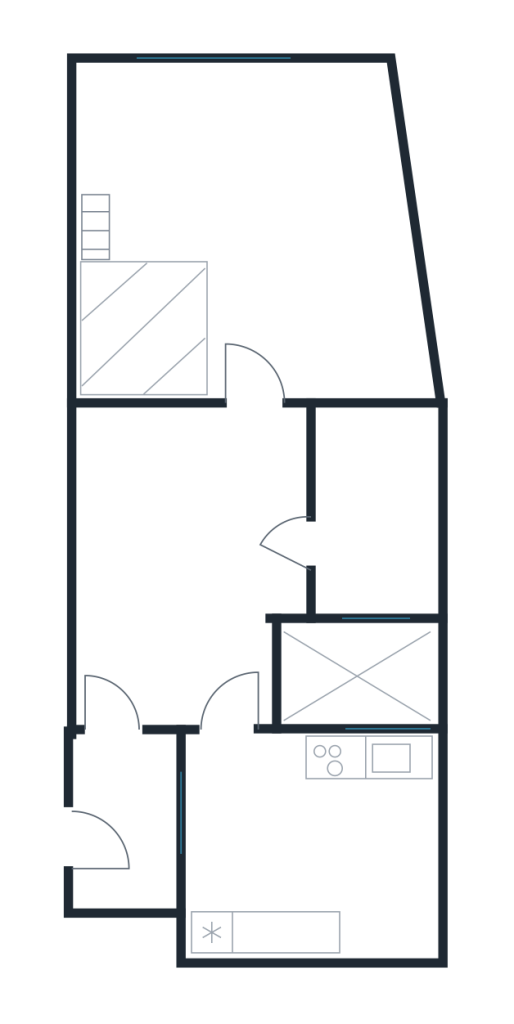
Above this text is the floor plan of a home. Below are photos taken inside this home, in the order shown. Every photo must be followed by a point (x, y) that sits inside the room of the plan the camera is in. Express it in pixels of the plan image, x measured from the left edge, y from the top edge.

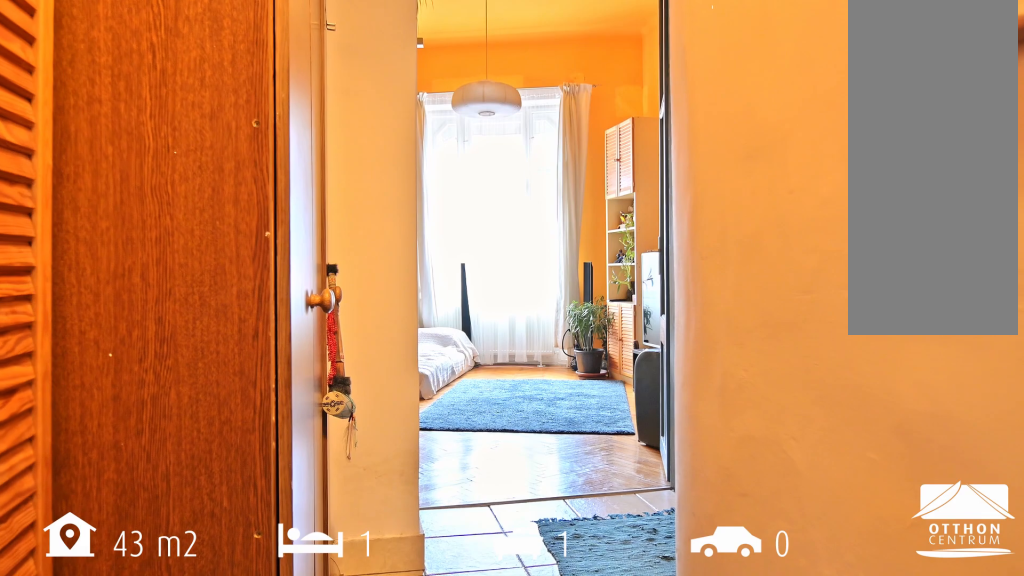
(179, 558)
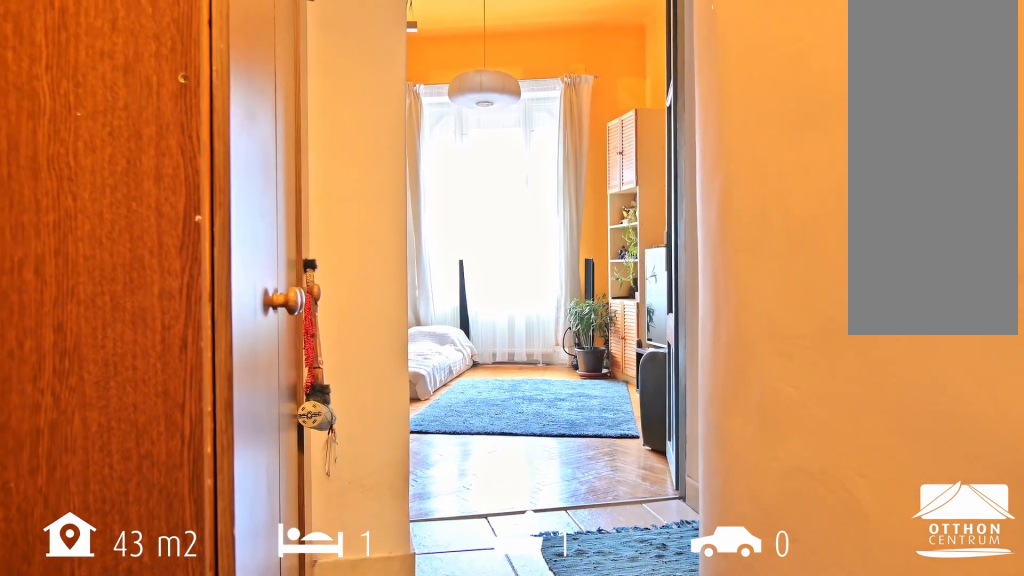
(179, 558)
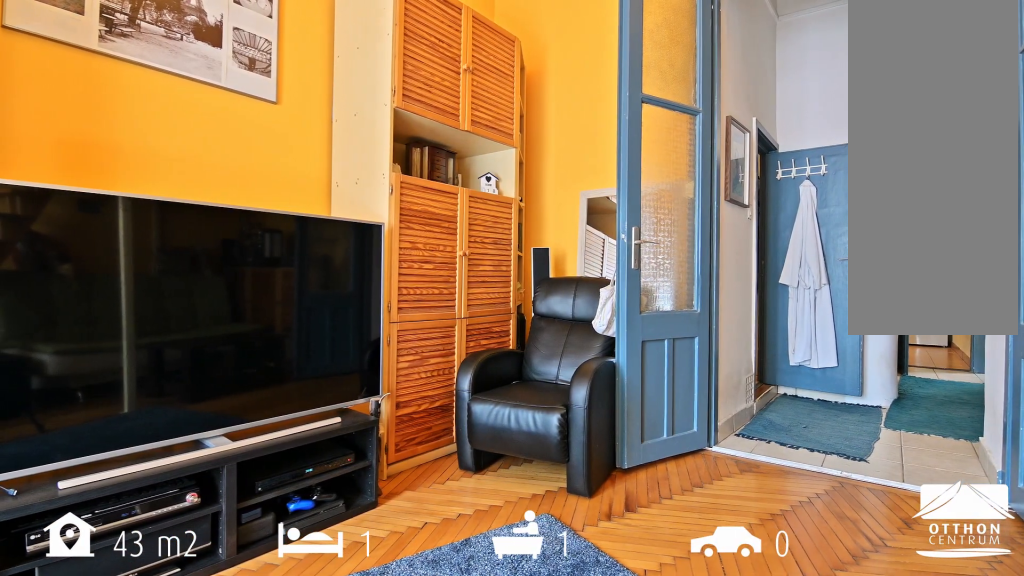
(258, 231)
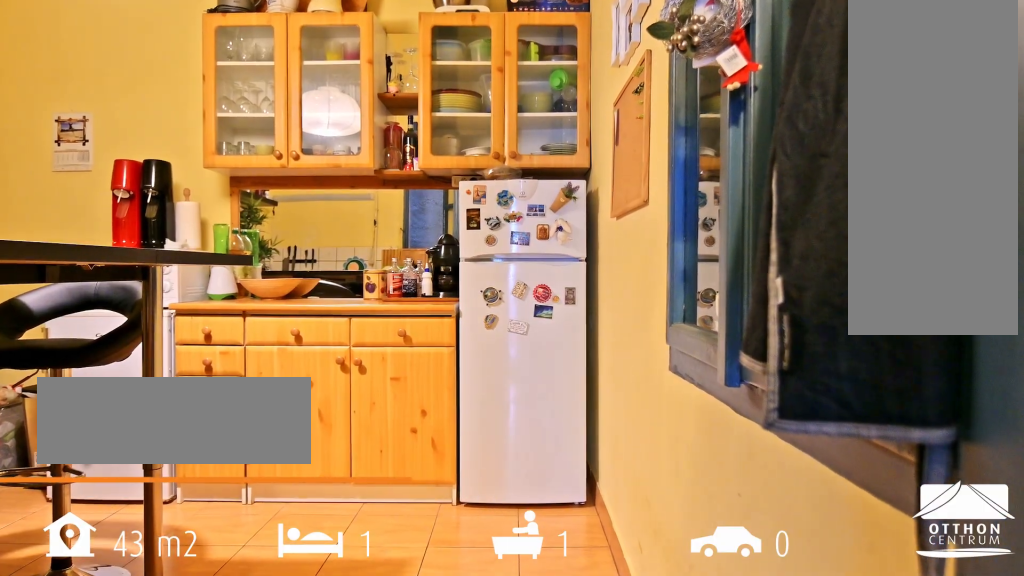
(304, 847)
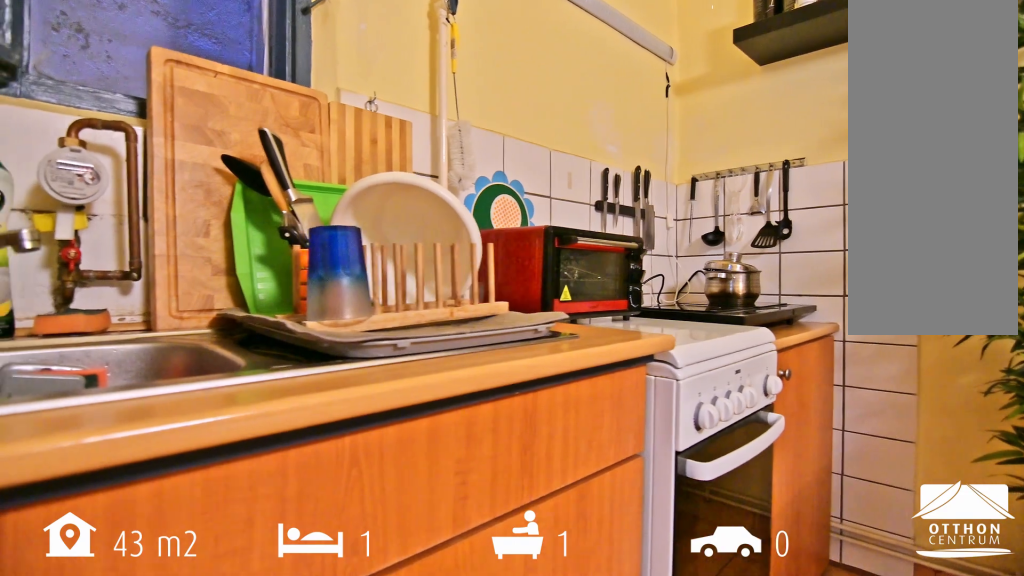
(304, 847)
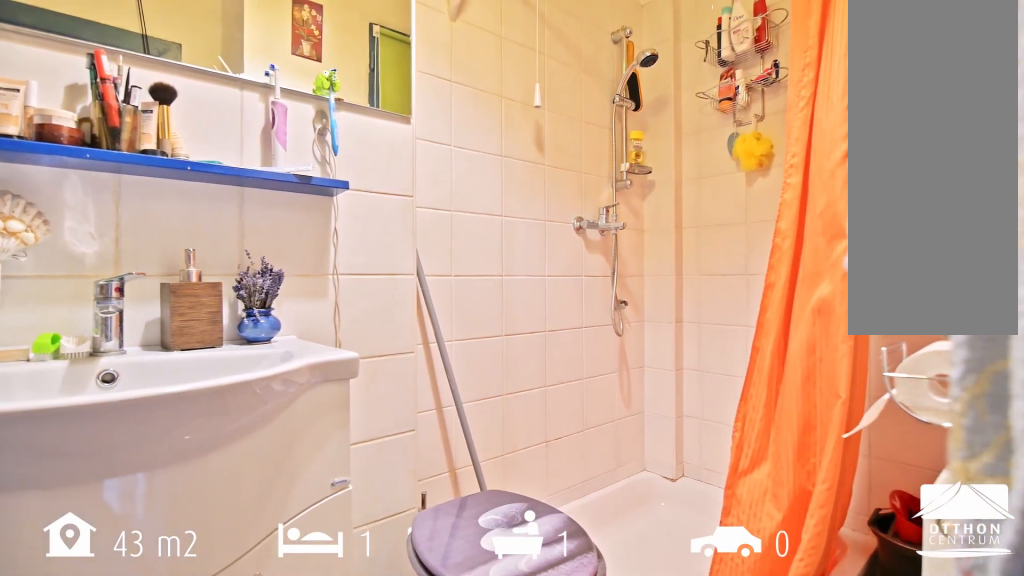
(370, 516)
